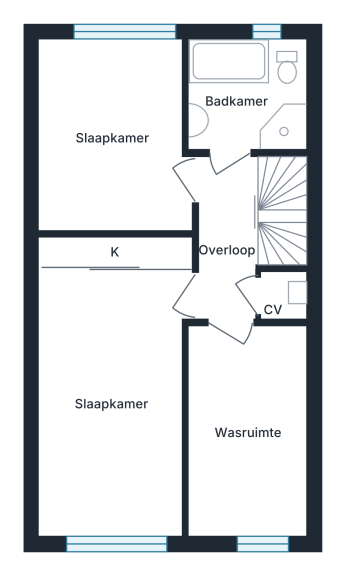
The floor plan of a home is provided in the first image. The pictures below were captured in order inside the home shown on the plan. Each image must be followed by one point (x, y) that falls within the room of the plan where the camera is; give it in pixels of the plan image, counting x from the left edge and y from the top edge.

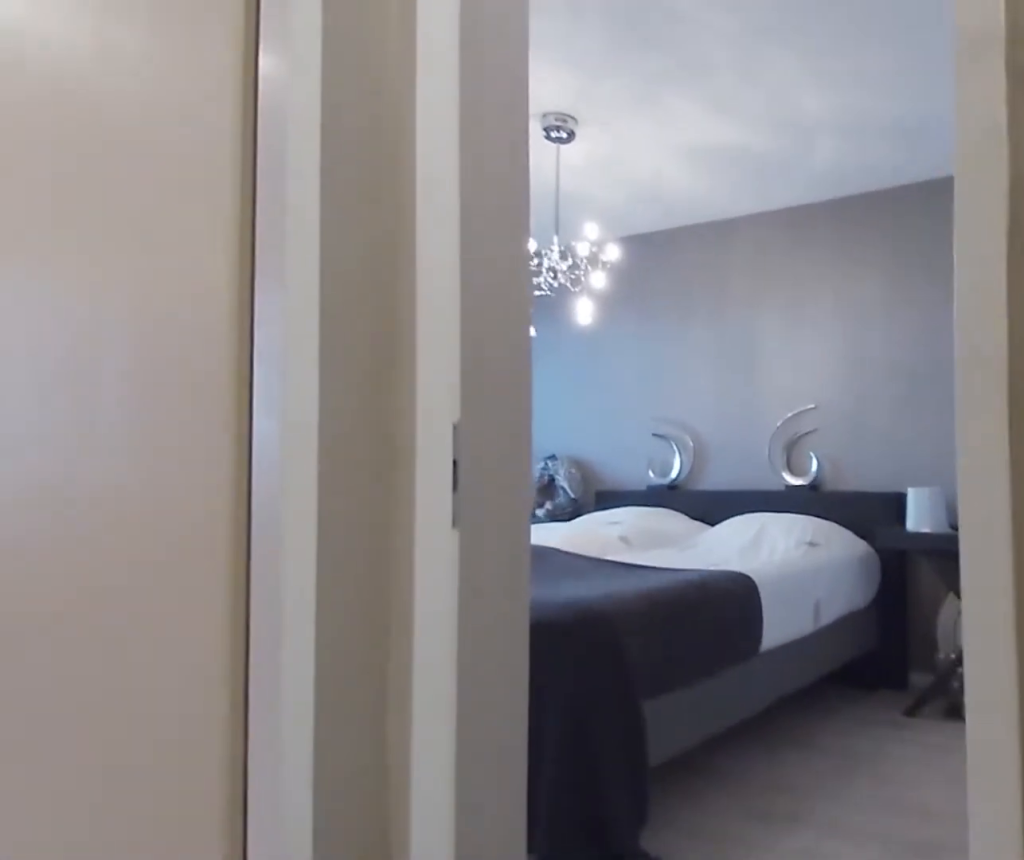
(227, 237)
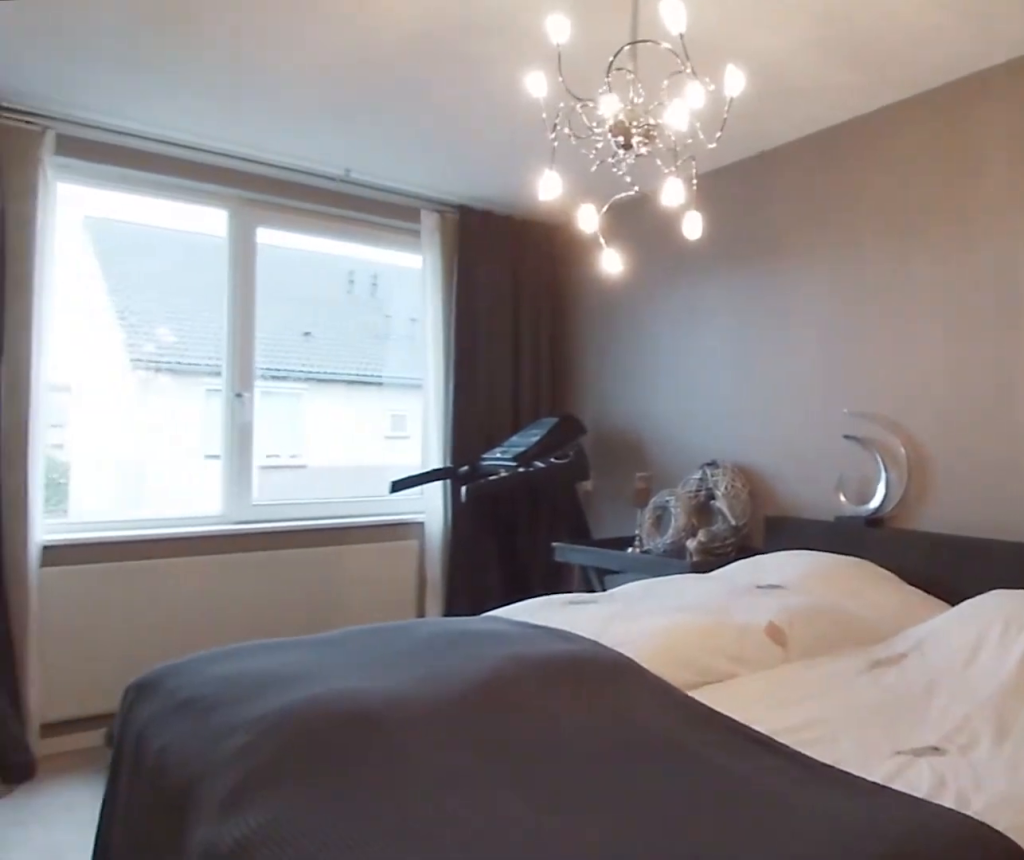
(112, 405)
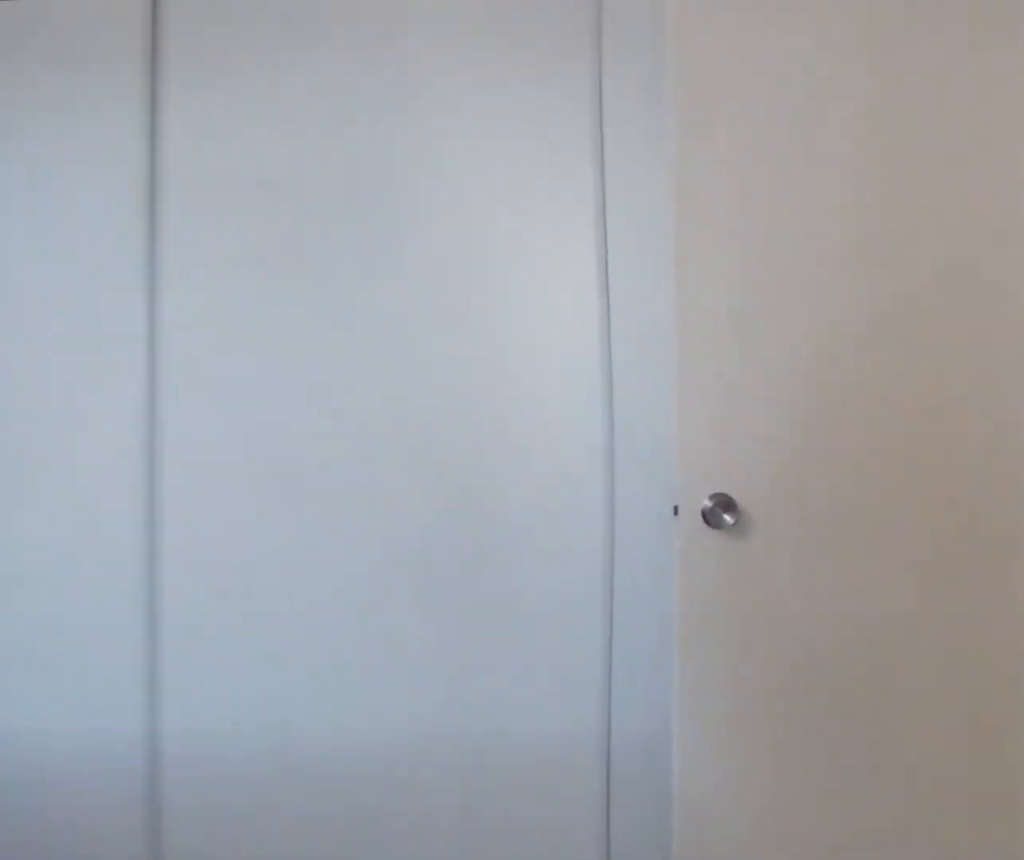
(112, 405)
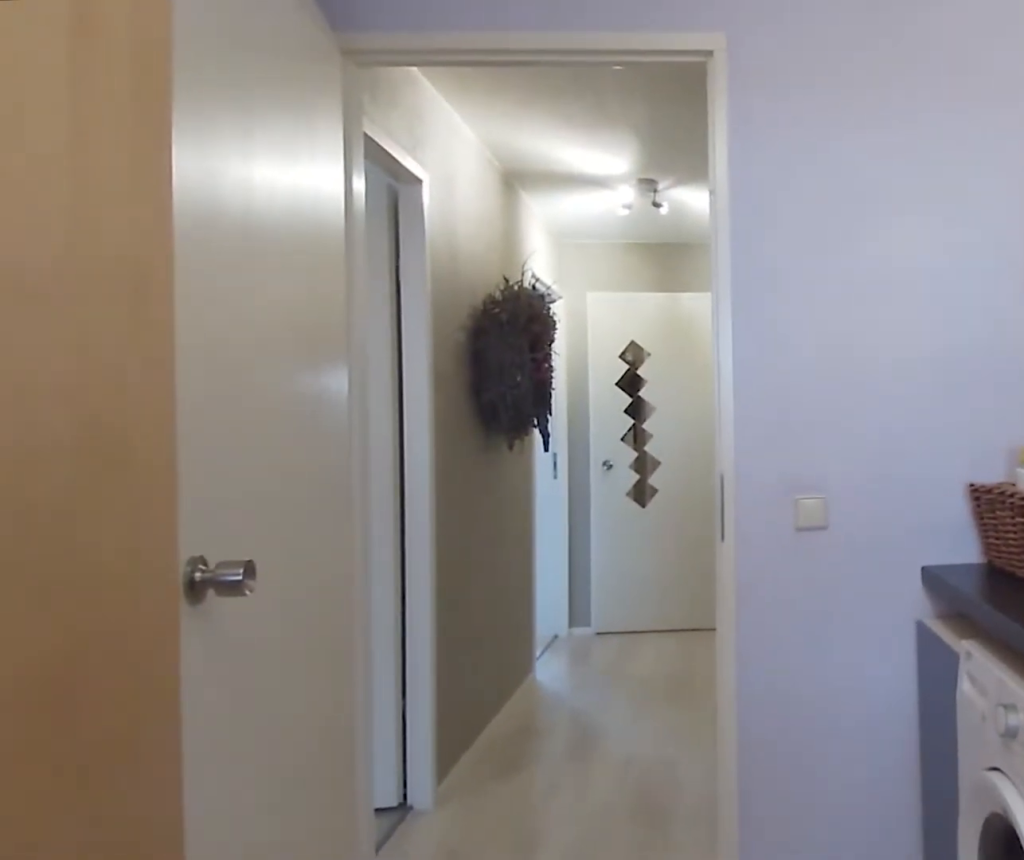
(245, 436)
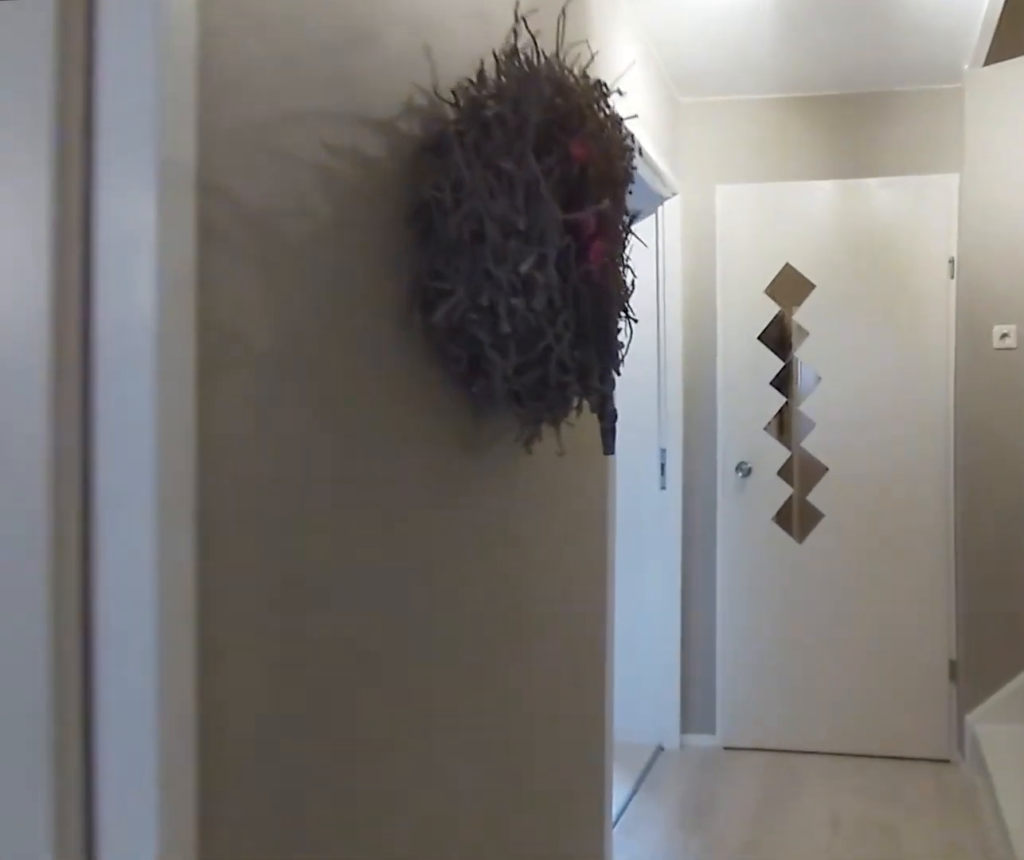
(227, 237)
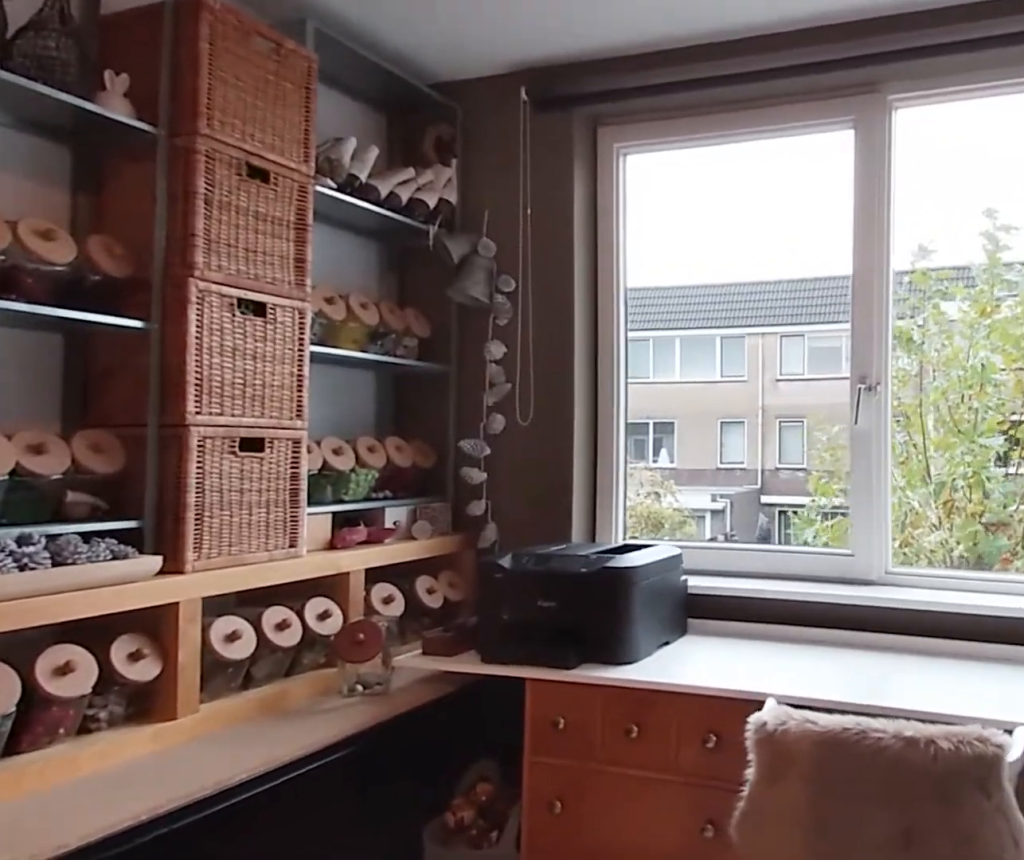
(112, 131)
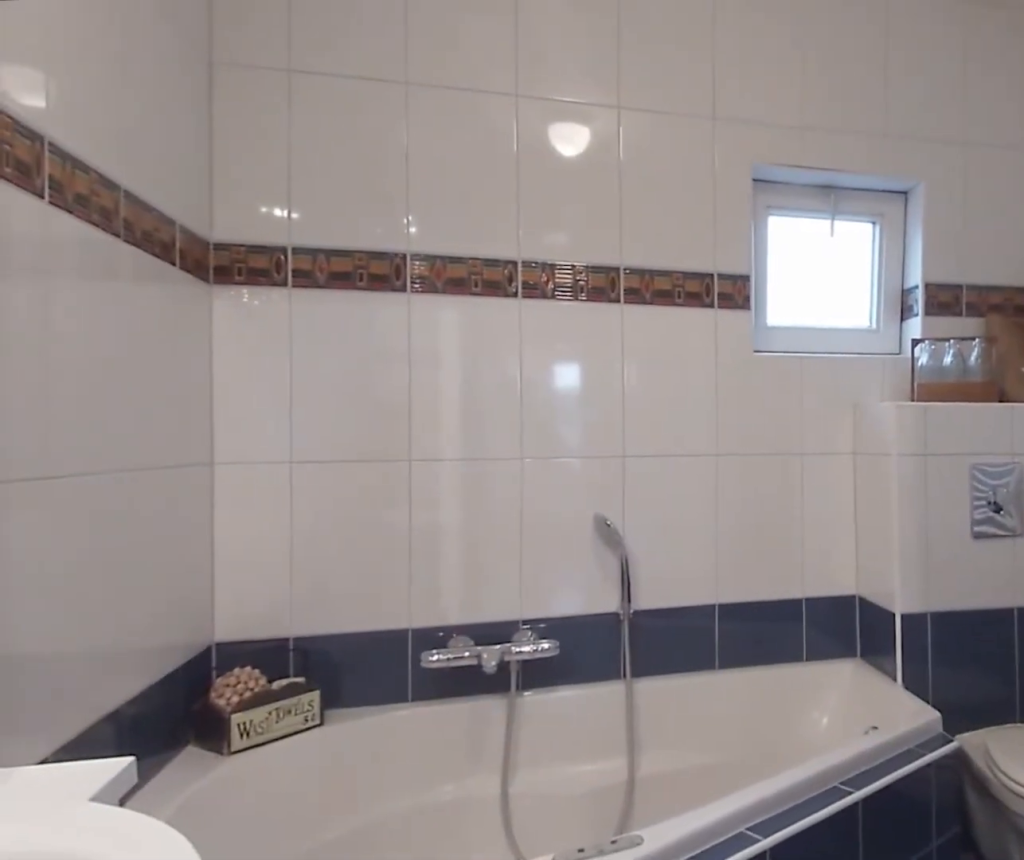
(248, 94)
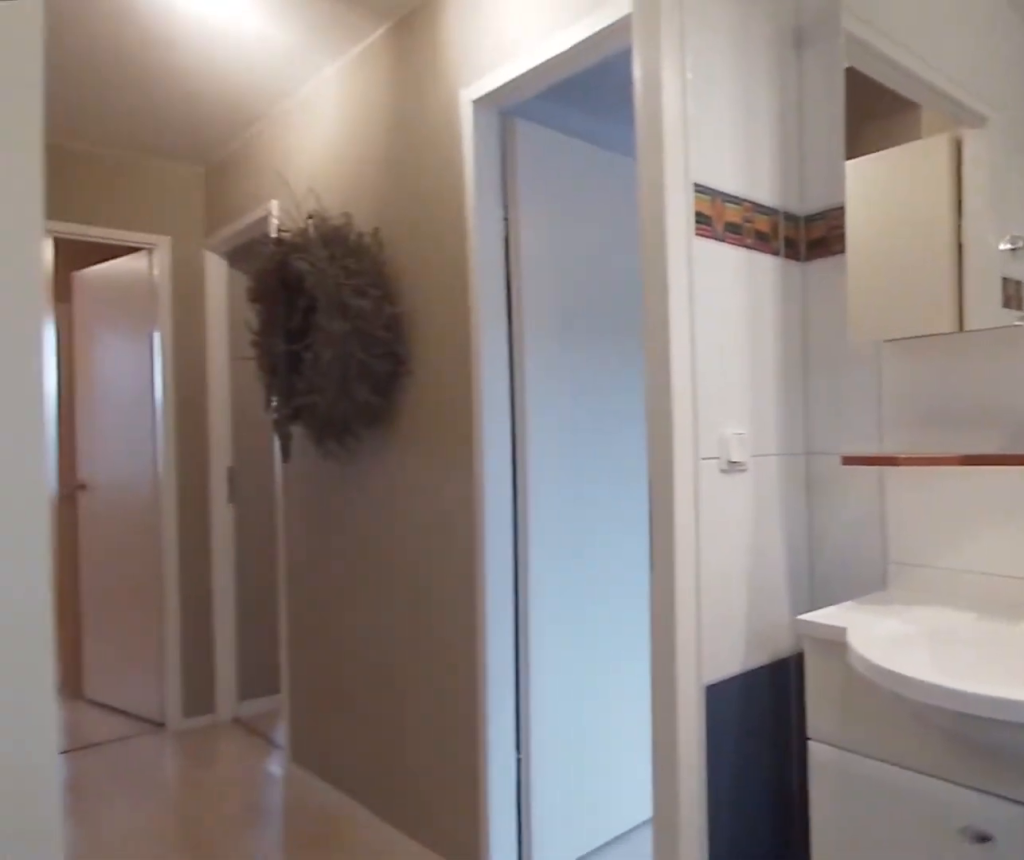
(248, 94)
